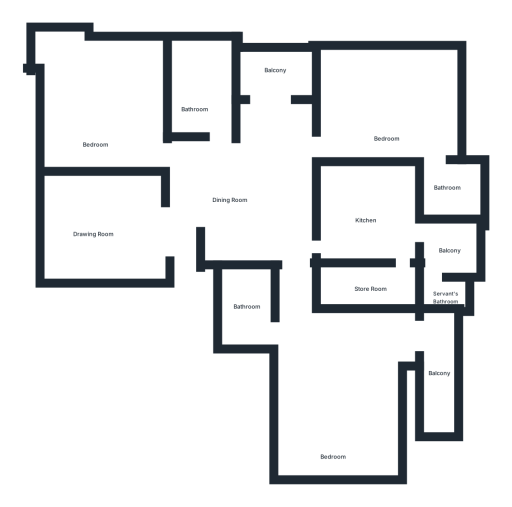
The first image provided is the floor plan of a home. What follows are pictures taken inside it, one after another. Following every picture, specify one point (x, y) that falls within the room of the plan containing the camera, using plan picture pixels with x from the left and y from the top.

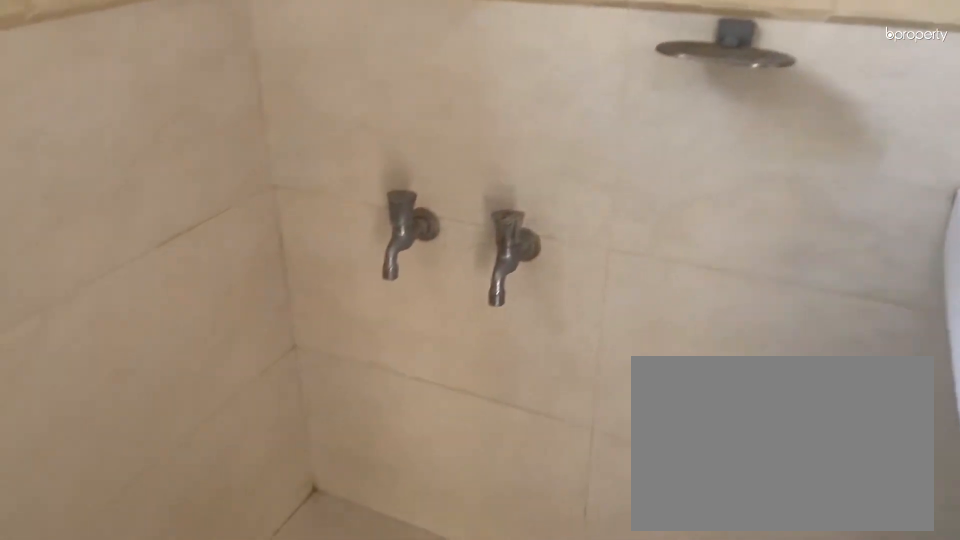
(447, 188)
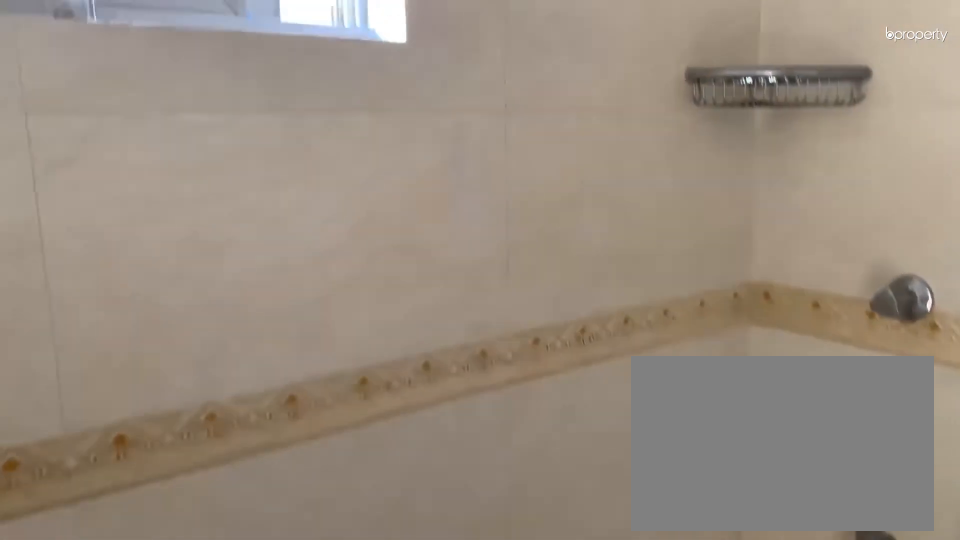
(447, 188)
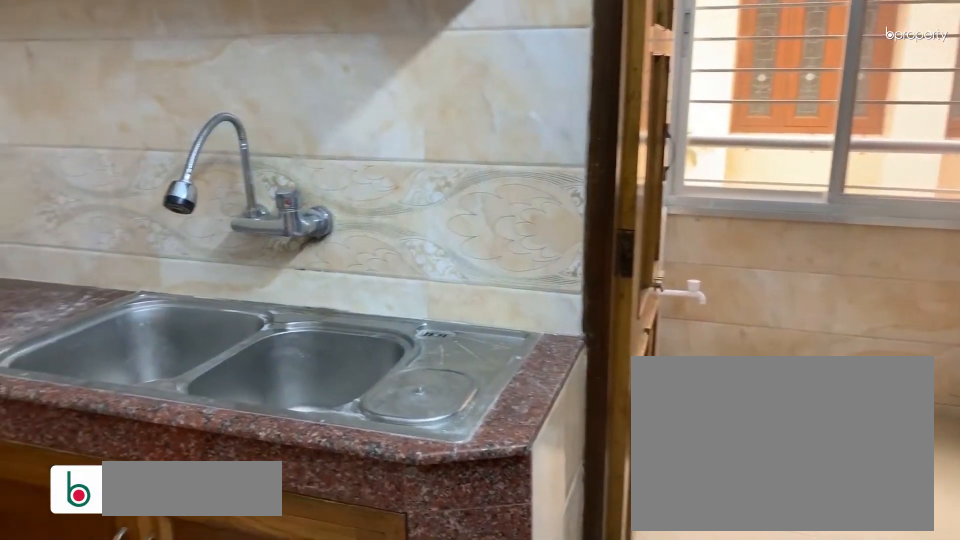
(367, 218)
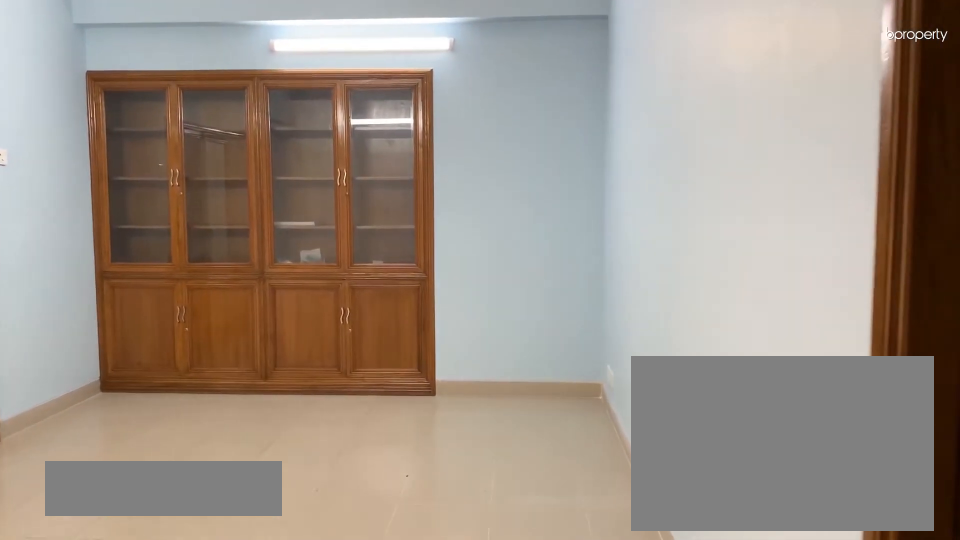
(305, 329)
